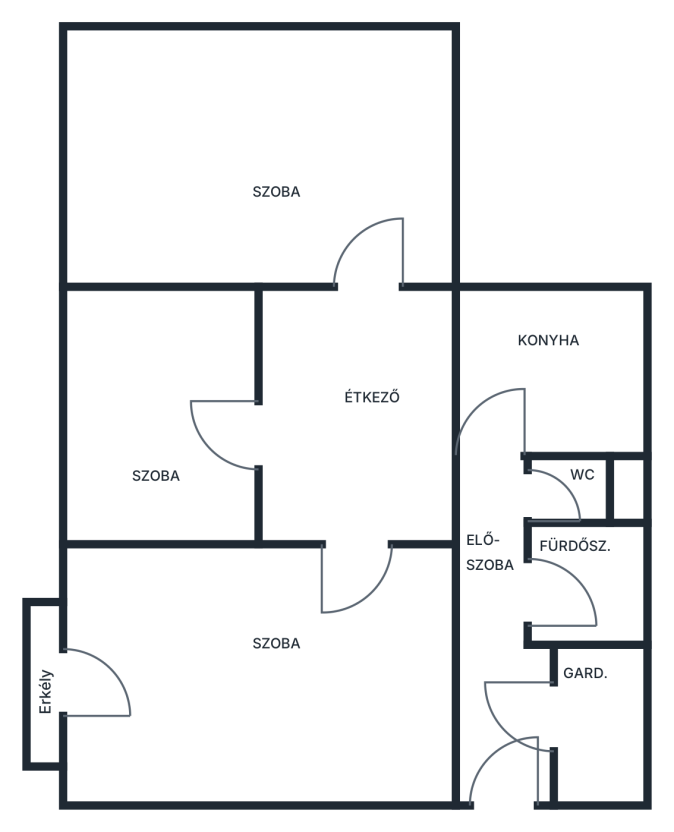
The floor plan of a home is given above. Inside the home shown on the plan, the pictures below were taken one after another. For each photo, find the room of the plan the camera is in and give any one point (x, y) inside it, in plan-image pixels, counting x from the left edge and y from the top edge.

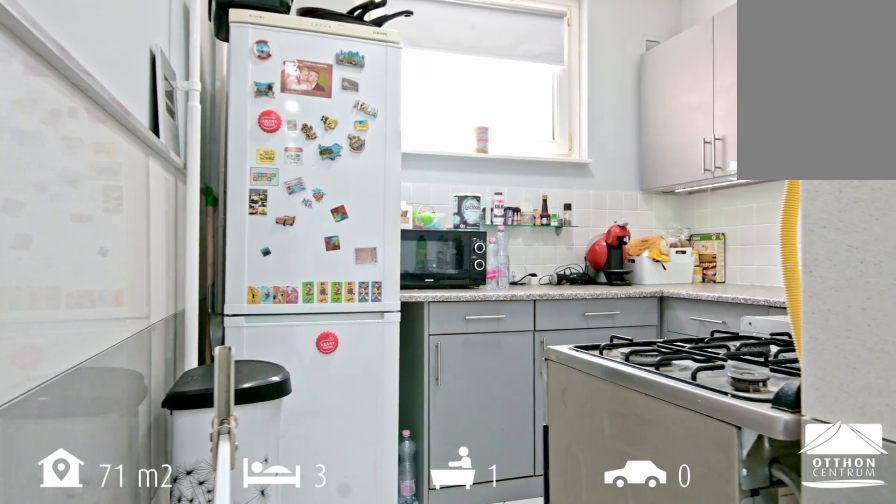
(570, 389)
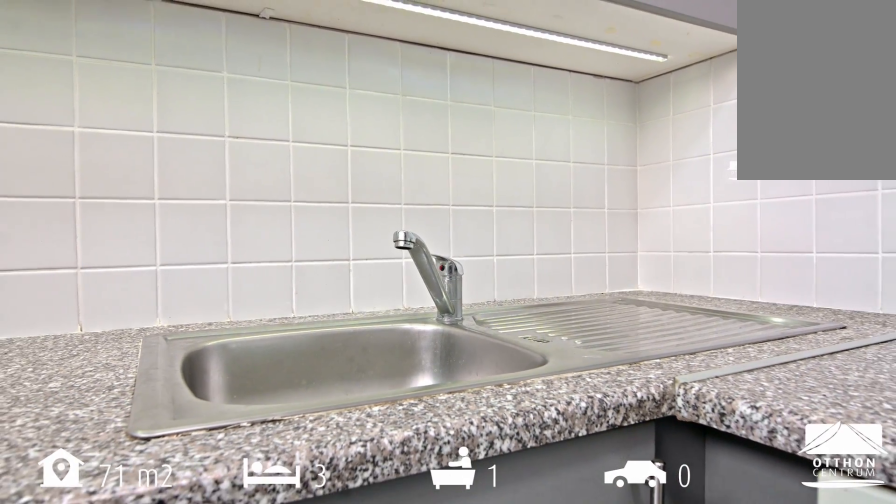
(570, 388)
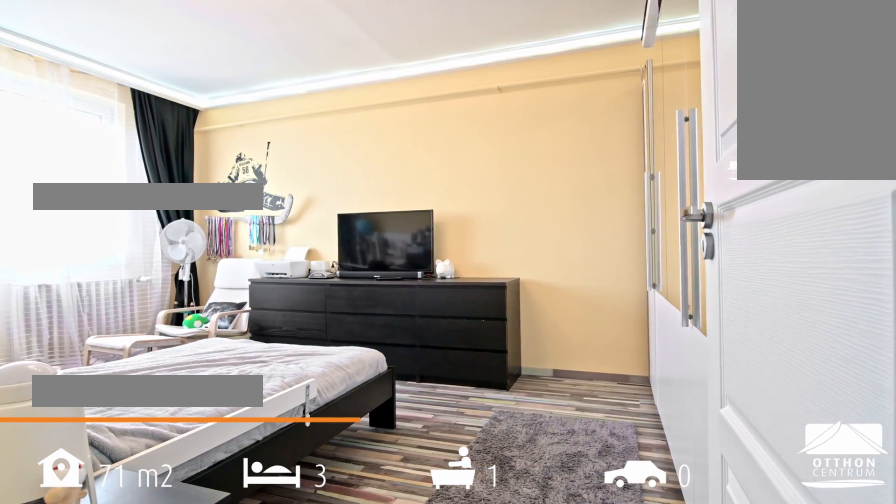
(253, 149)
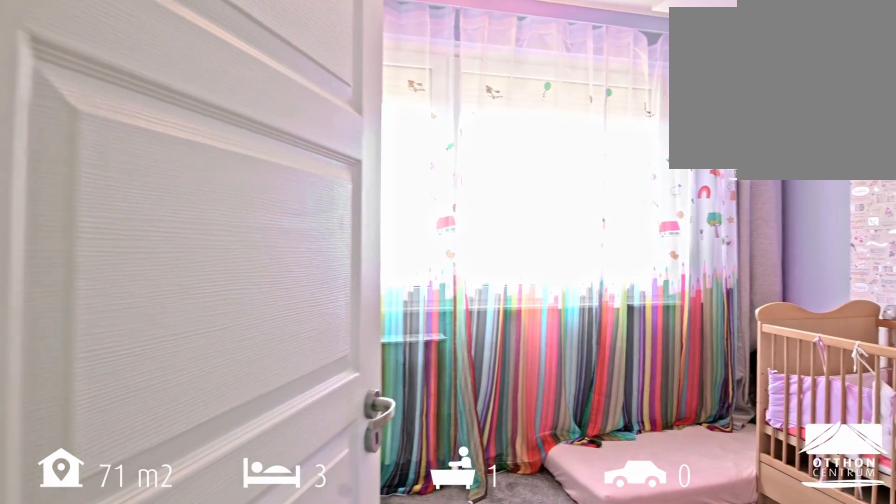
(154, 410)
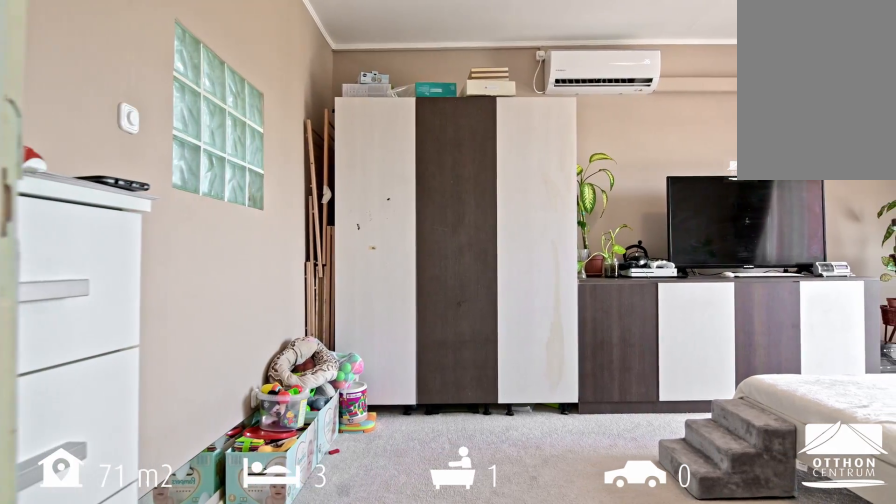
(274, 684)
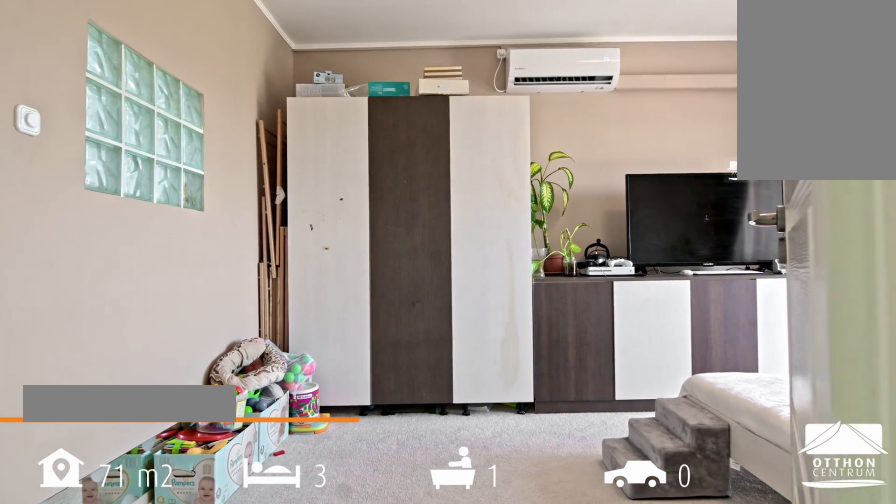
(274, 684)
